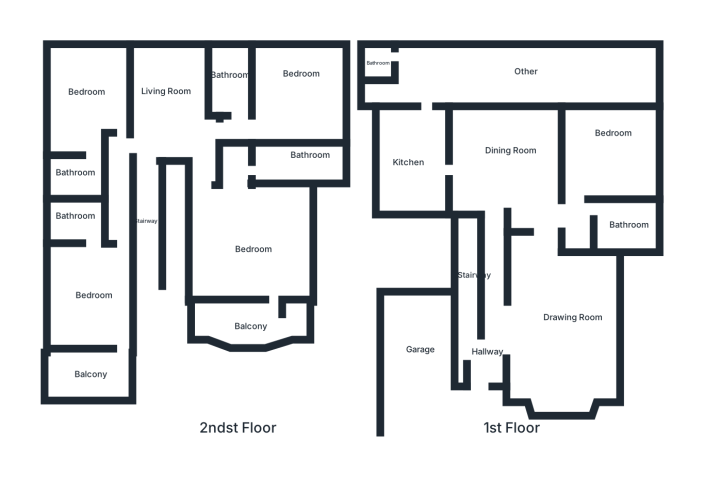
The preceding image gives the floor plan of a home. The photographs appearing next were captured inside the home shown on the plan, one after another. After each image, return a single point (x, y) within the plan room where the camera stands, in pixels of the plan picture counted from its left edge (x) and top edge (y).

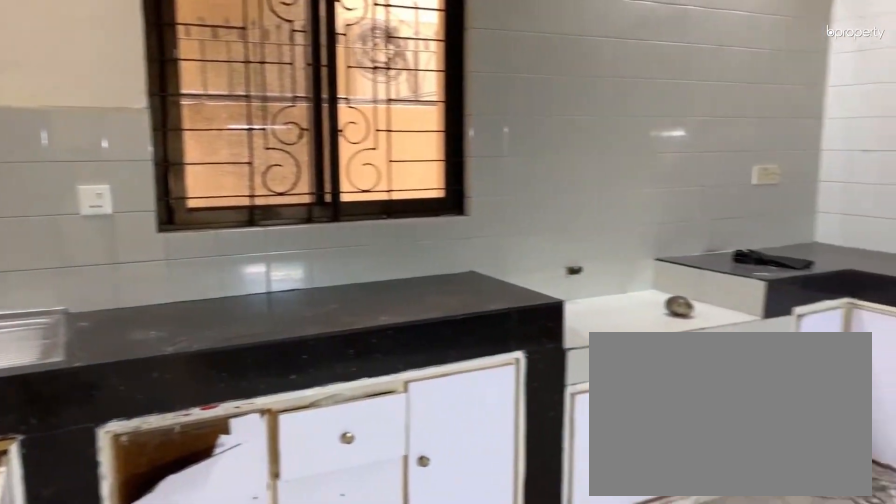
(397, 161)
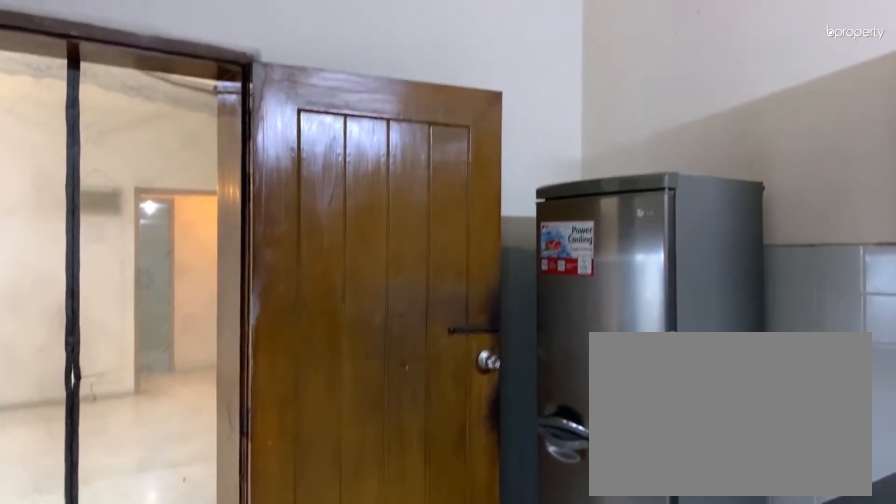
(397, 161)
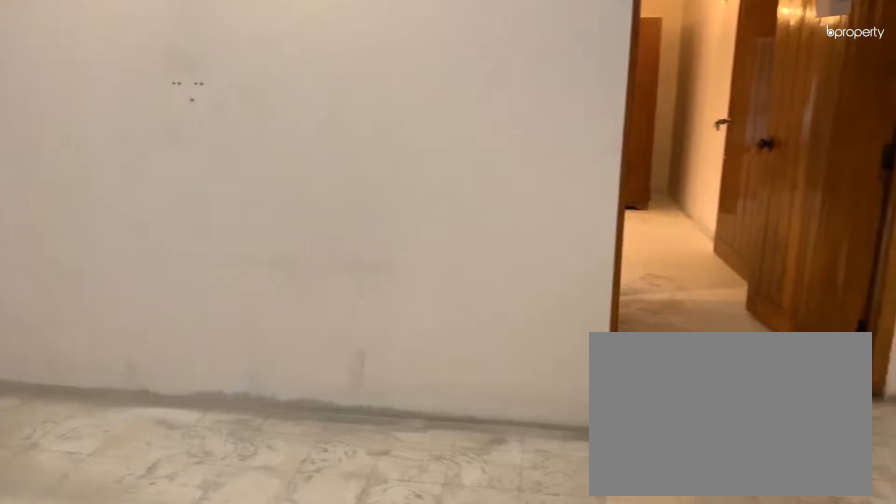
(166, 92)
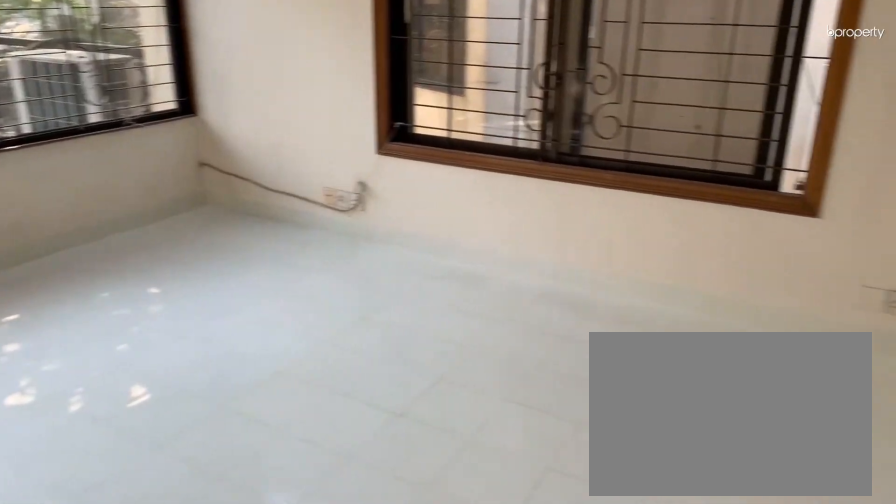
(90, 299)
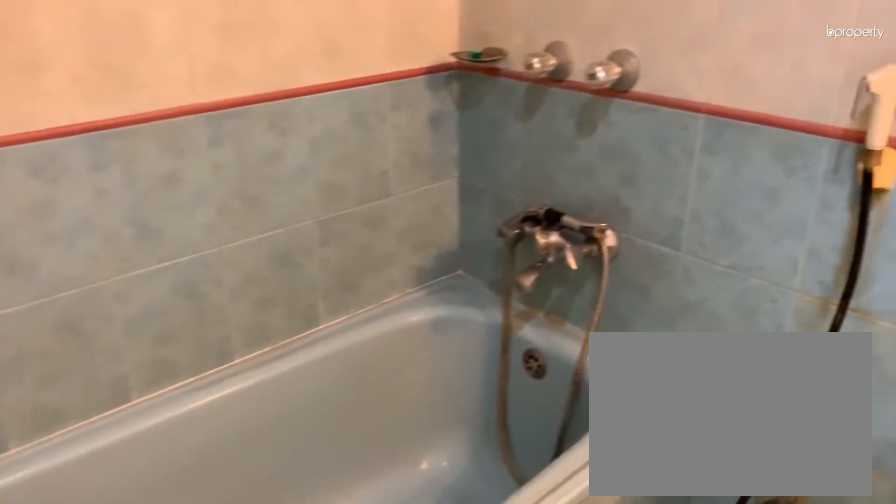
(74, 217)
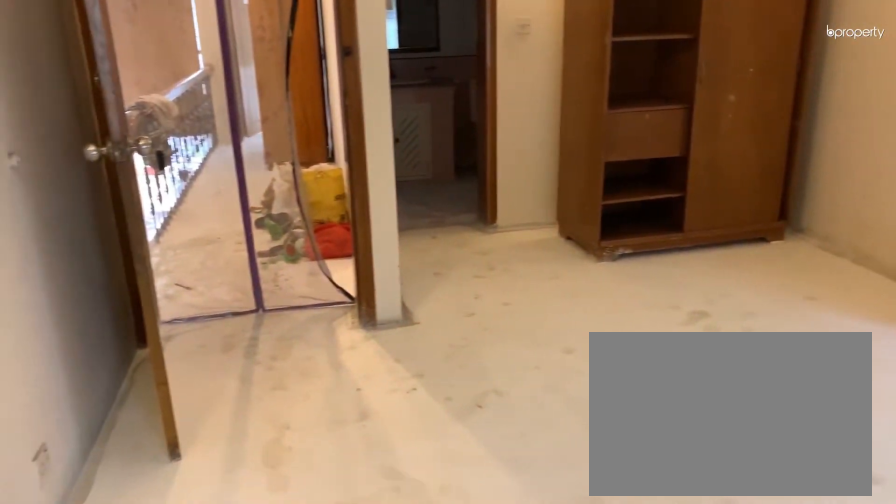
(85, 92)
